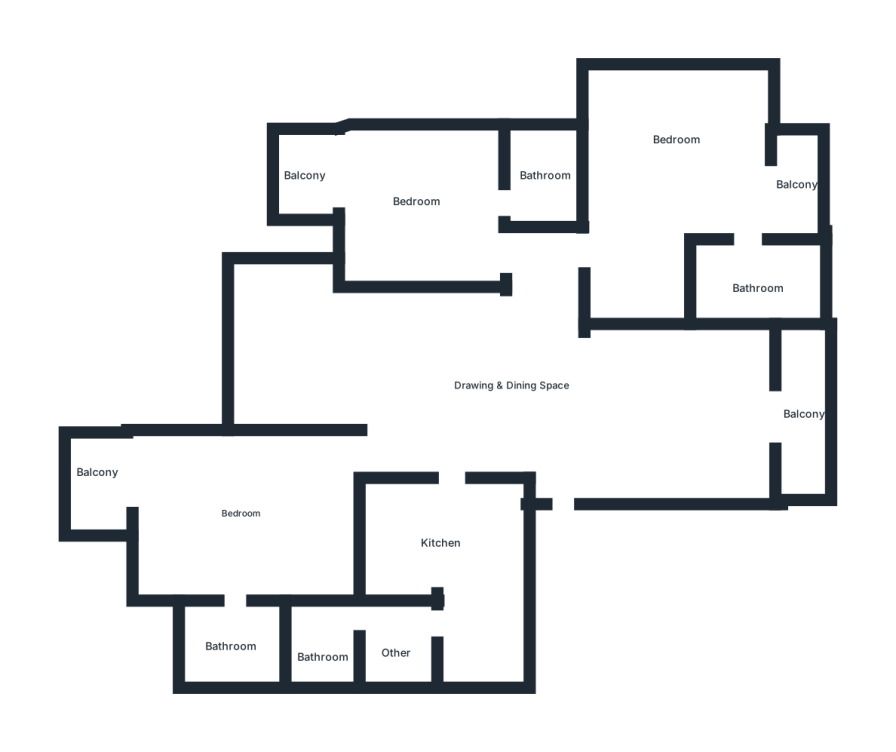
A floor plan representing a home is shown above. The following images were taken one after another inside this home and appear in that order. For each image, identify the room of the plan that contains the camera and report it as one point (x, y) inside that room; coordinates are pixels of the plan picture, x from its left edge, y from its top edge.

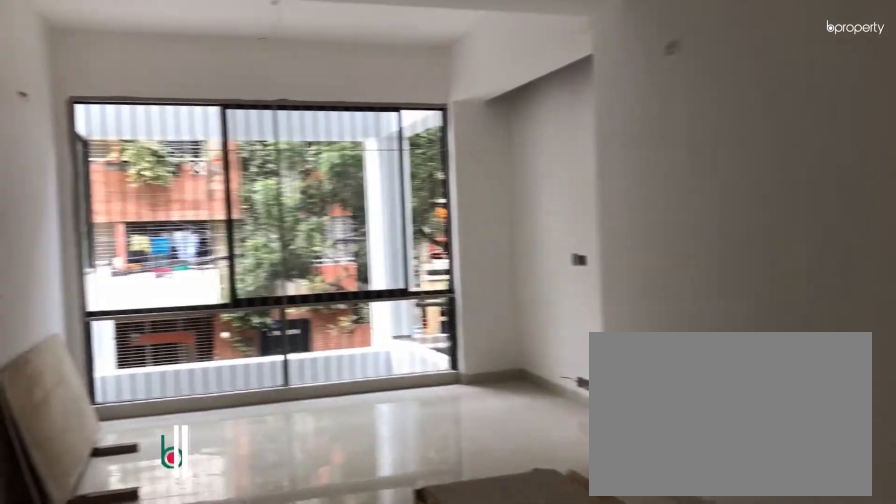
(519, 421)
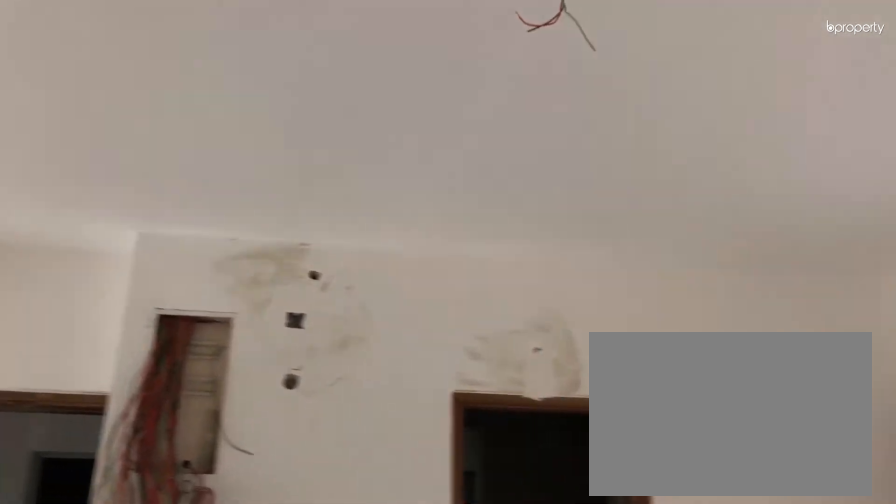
(436, 394)
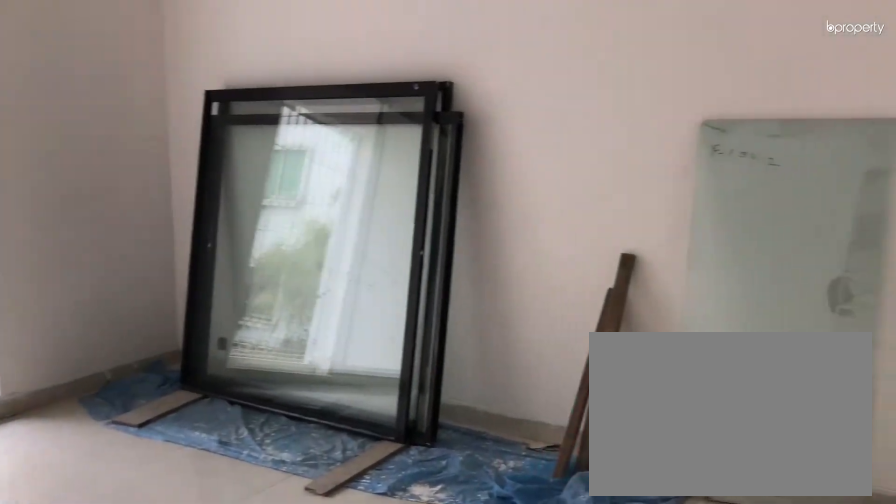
(670, 399)
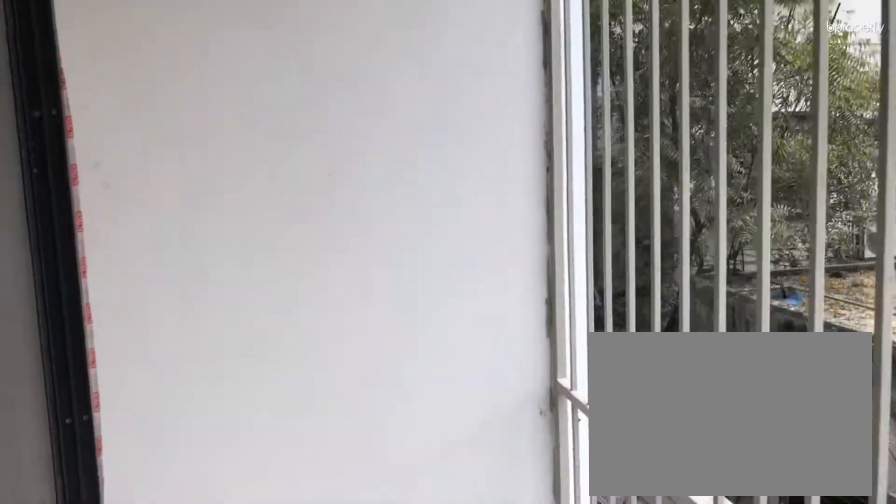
(793, 413)
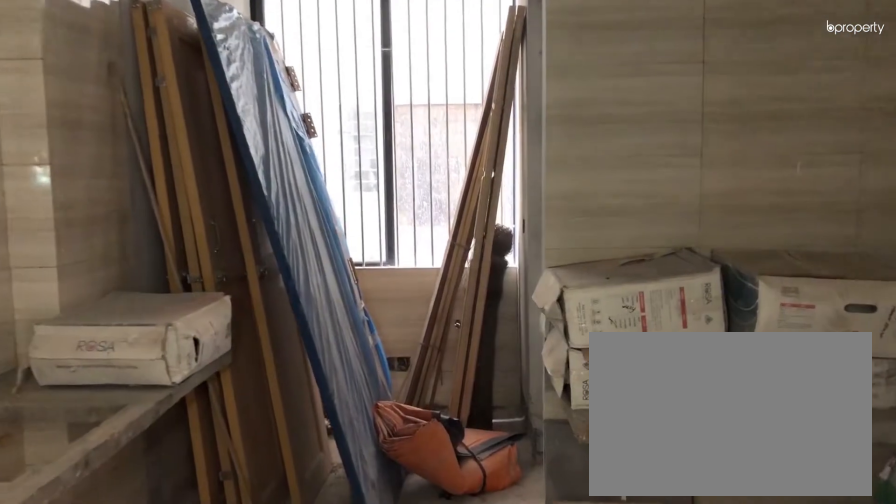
(446, 496)
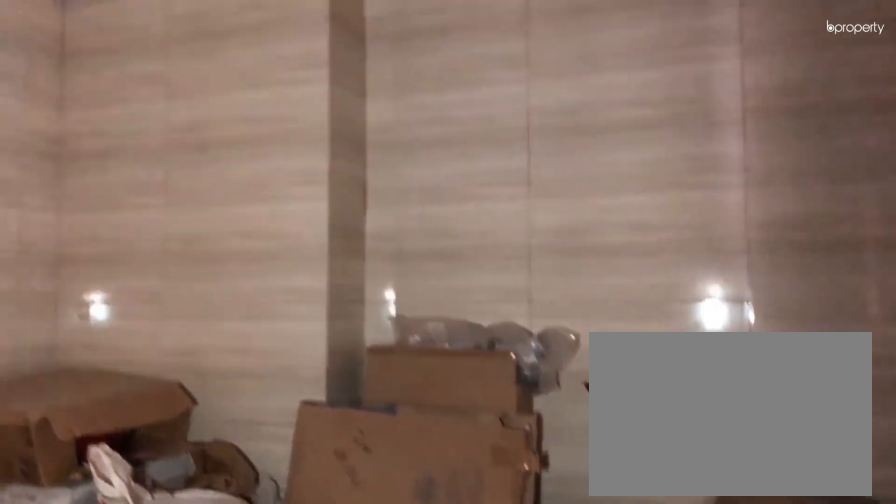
(436, 531)
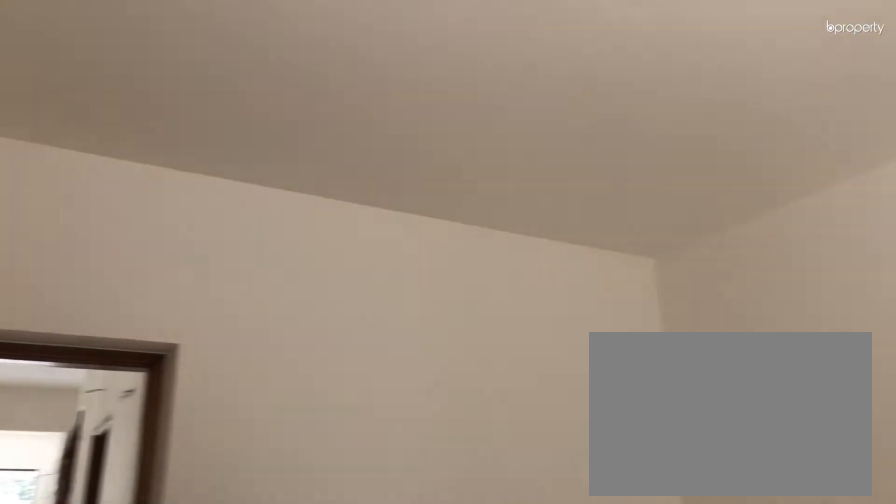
(229, 507)
